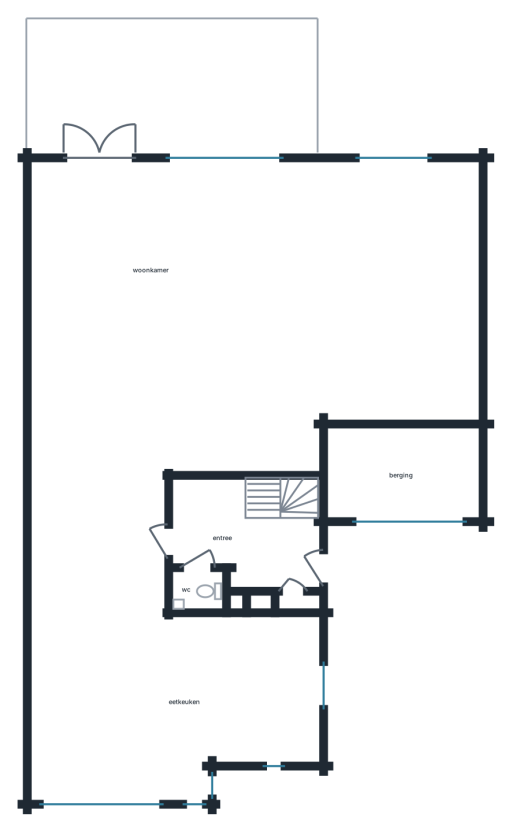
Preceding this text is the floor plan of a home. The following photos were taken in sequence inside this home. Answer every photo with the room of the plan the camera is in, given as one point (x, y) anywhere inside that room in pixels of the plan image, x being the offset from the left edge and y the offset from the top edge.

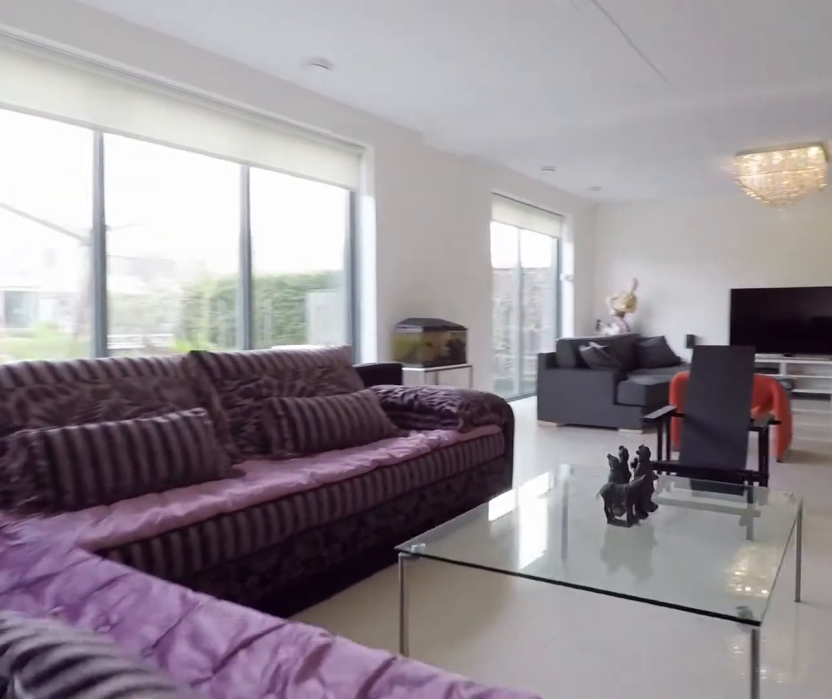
(233, 327)
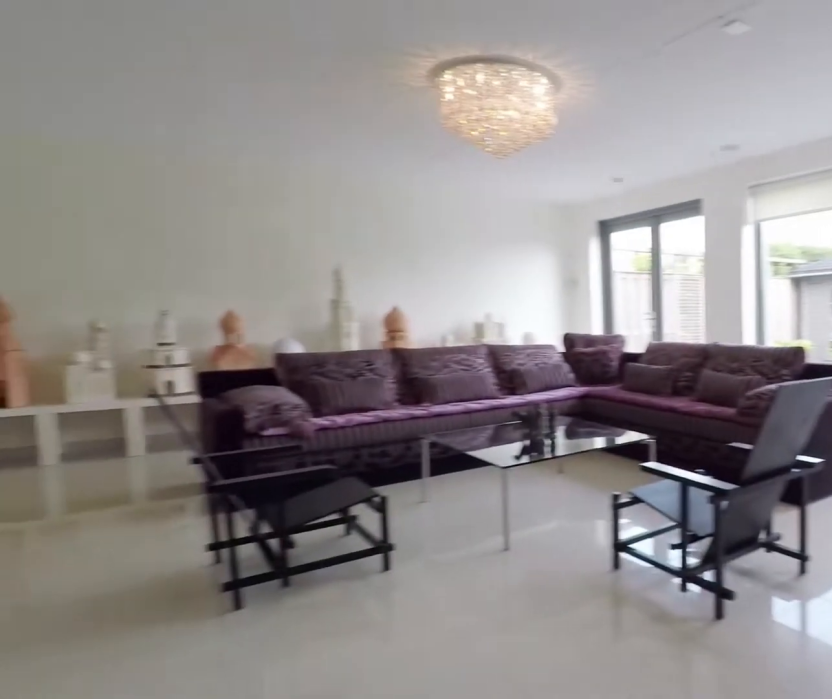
(233, 327)
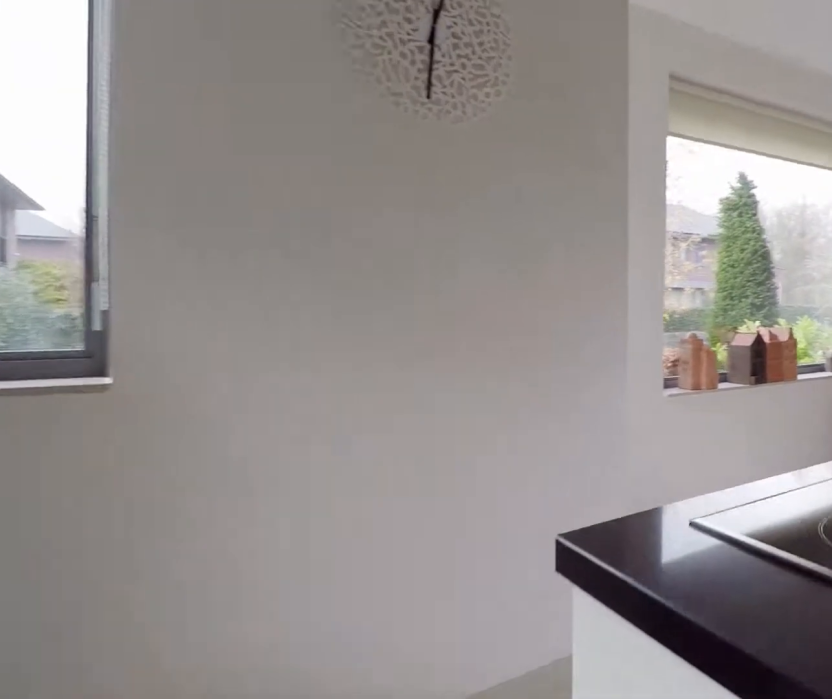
(166, 702)
